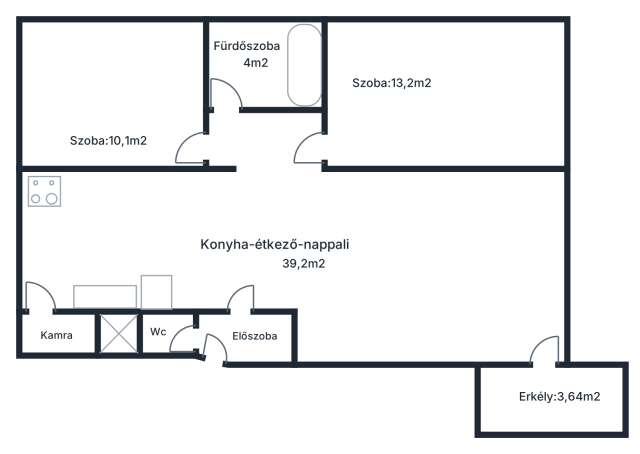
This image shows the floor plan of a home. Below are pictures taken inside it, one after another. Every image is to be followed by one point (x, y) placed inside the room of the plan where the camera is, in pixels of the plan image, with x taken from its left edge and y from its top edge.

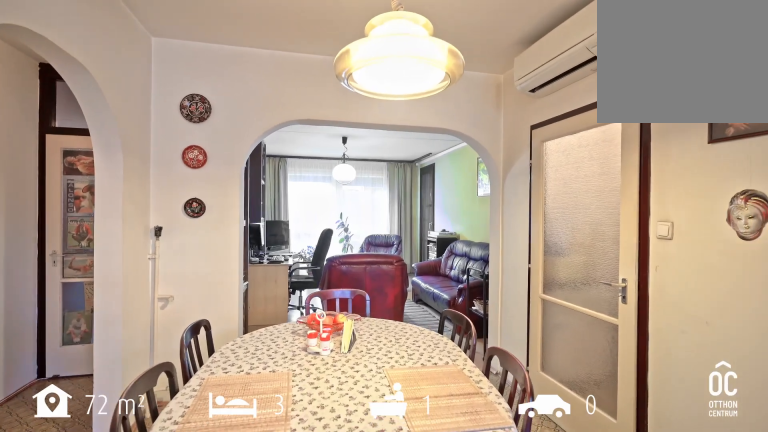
(144, 228)
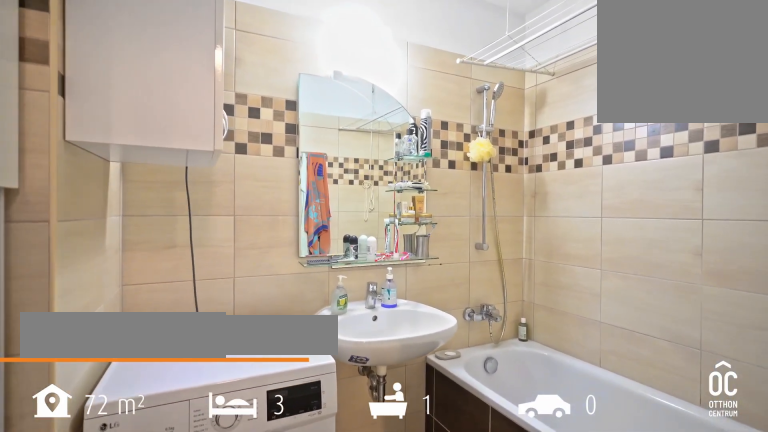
(265, 73)
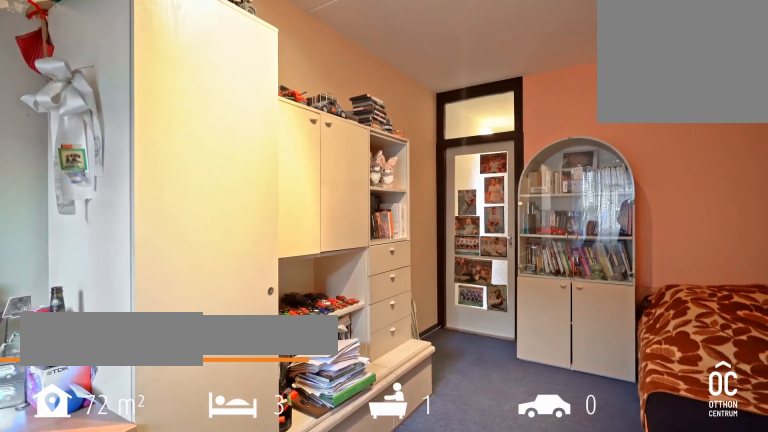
(401, 97)
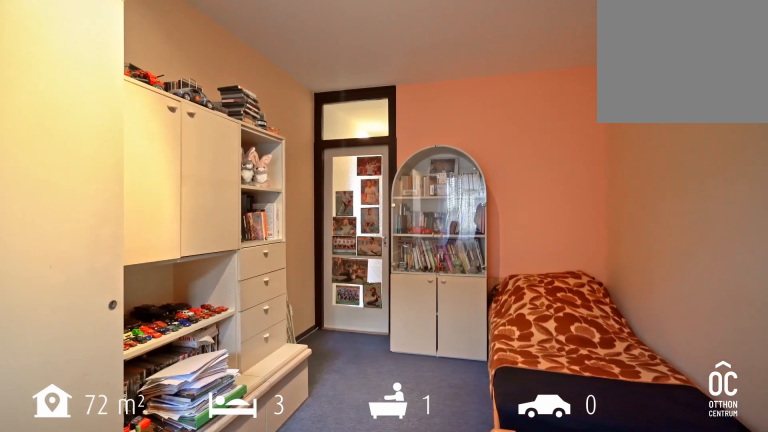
(401, 97)
